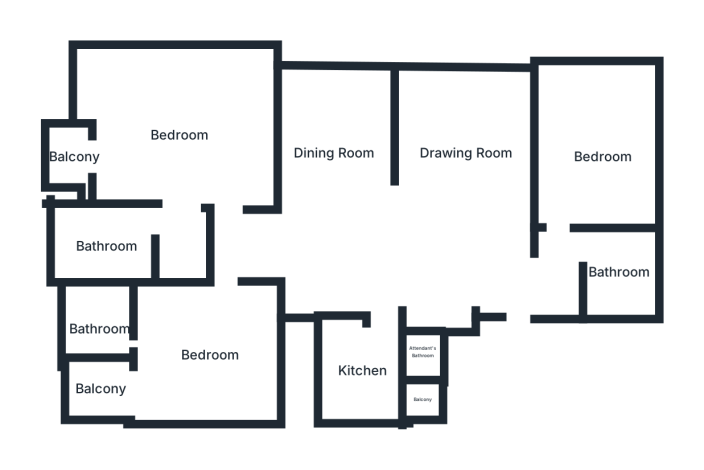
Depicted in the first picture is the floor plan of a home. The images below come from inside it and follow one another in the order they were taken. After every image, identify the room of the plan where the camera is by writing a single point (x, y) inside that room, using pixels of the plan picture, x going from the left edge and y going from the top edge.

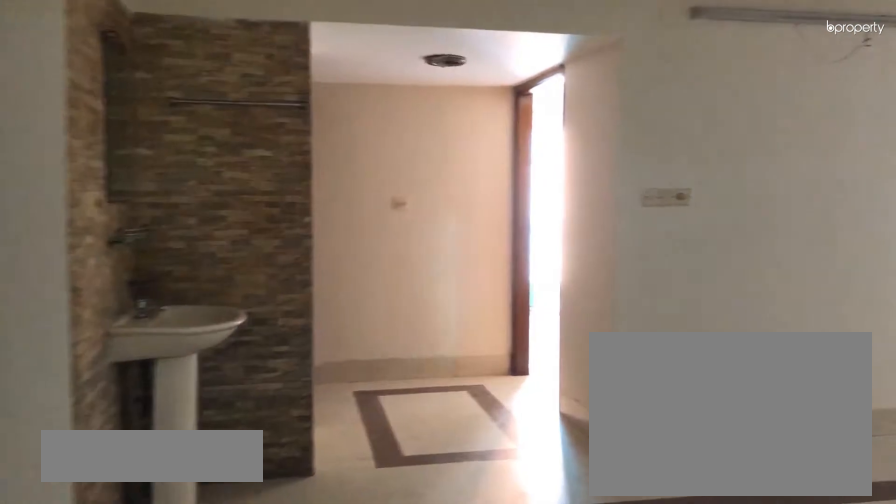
(338, 155)
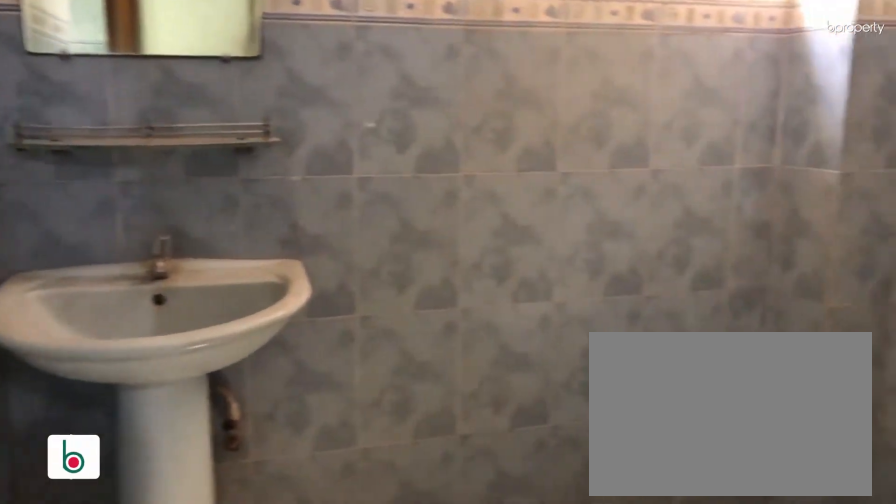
(617, 265)
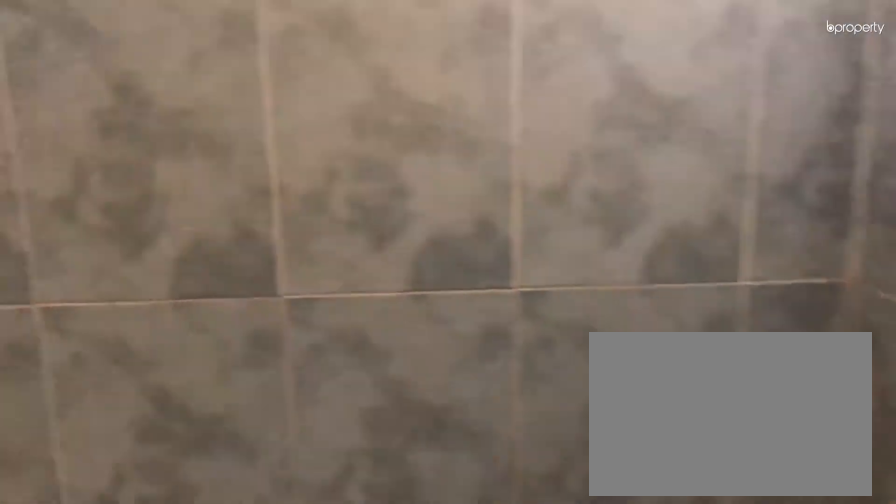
(618, 268)
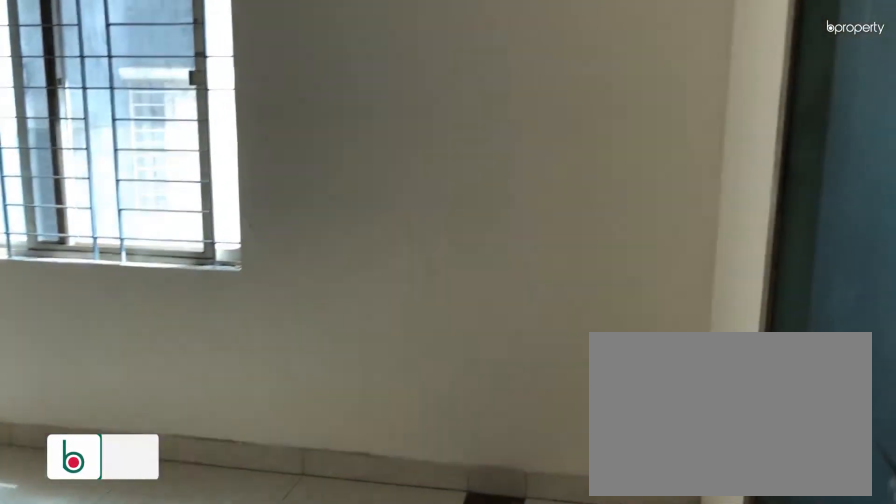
(602, 153)
